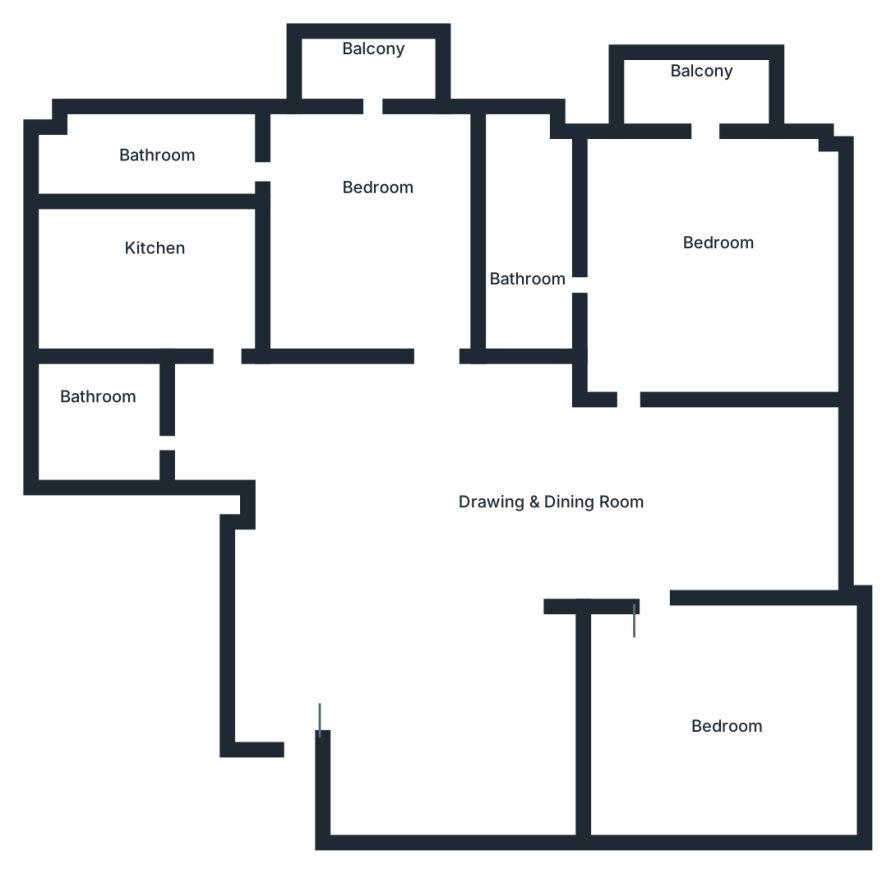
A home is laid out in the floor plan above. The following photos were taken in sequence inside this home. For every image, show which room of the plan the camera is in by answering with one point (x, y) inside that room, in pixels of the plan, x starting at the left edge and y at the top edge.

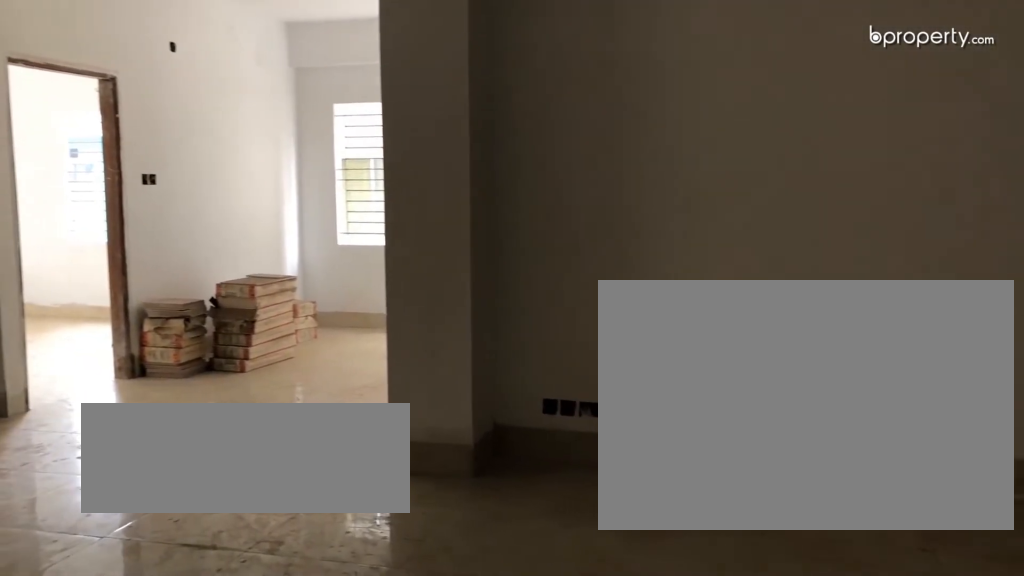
(418, 602)
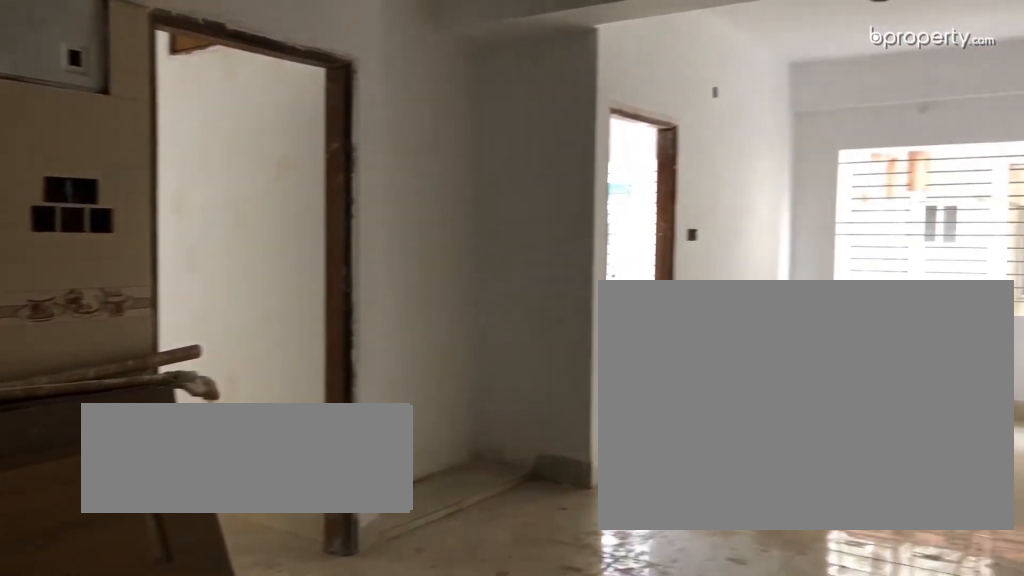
(418, 602)
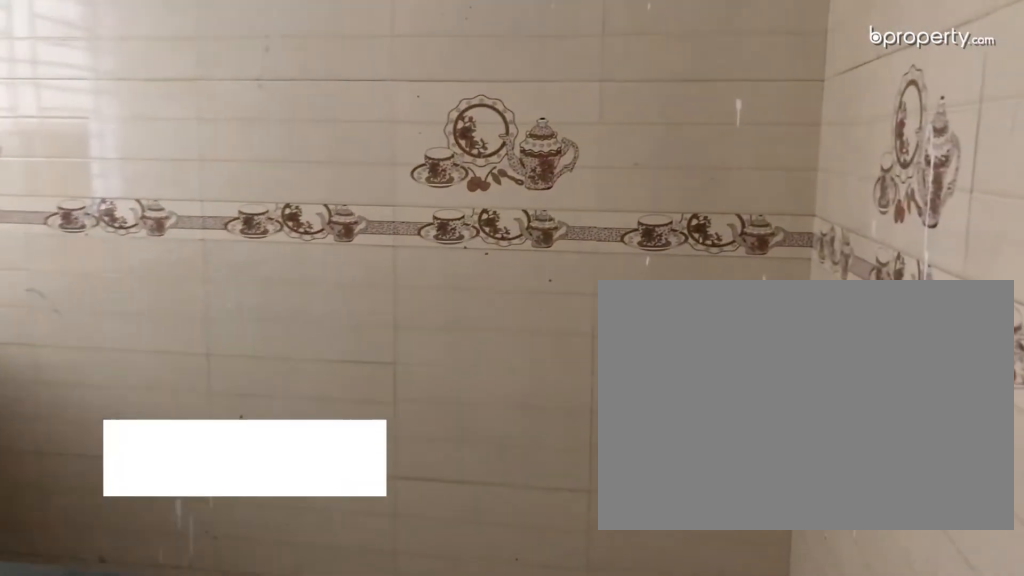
(162, 283)
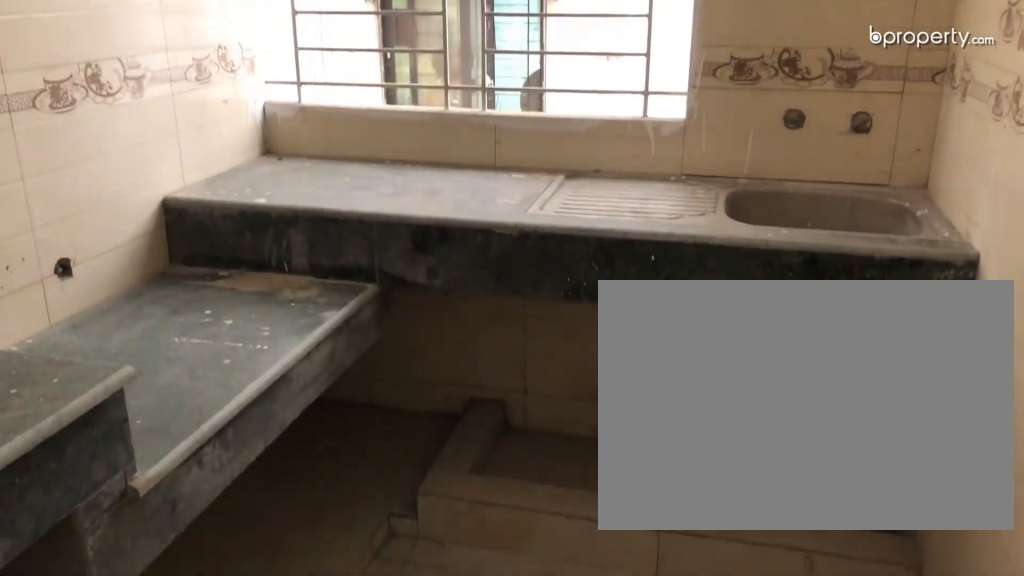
(168, 283)
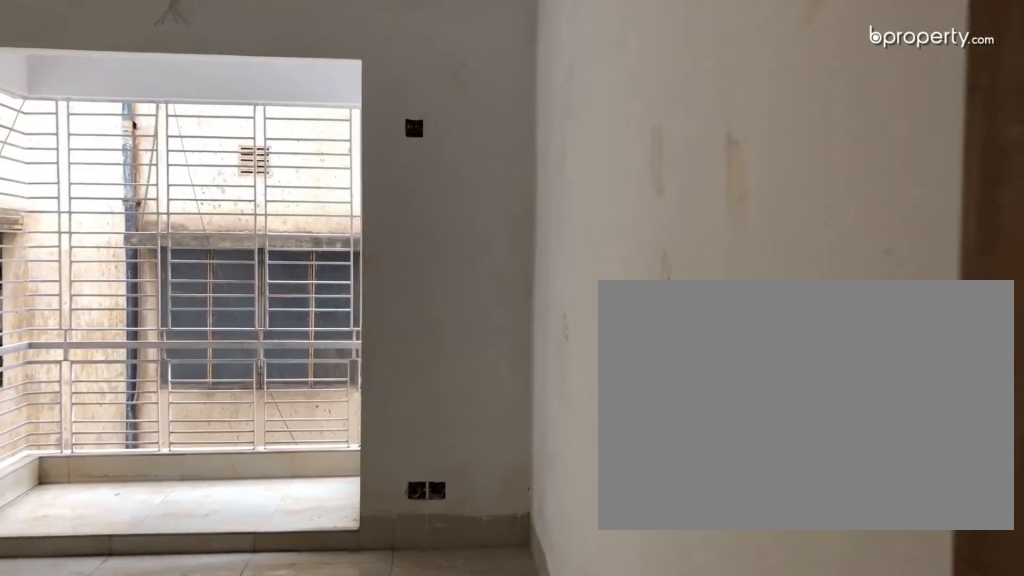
(382, 240)
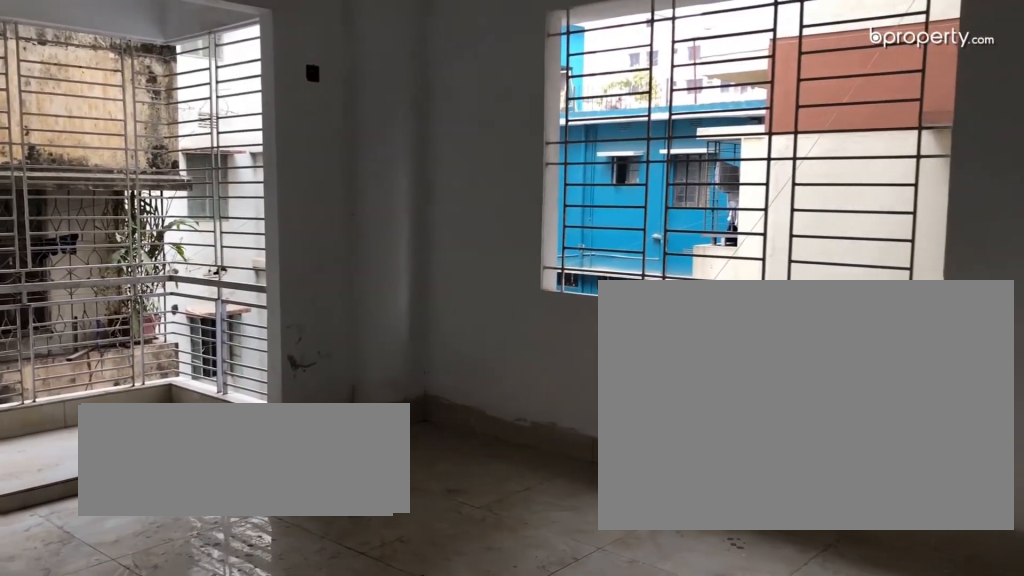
(708, 280)
